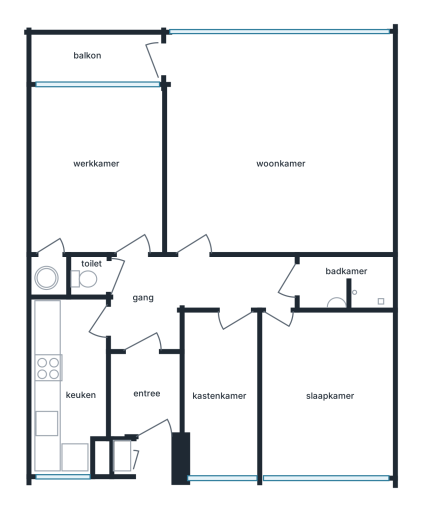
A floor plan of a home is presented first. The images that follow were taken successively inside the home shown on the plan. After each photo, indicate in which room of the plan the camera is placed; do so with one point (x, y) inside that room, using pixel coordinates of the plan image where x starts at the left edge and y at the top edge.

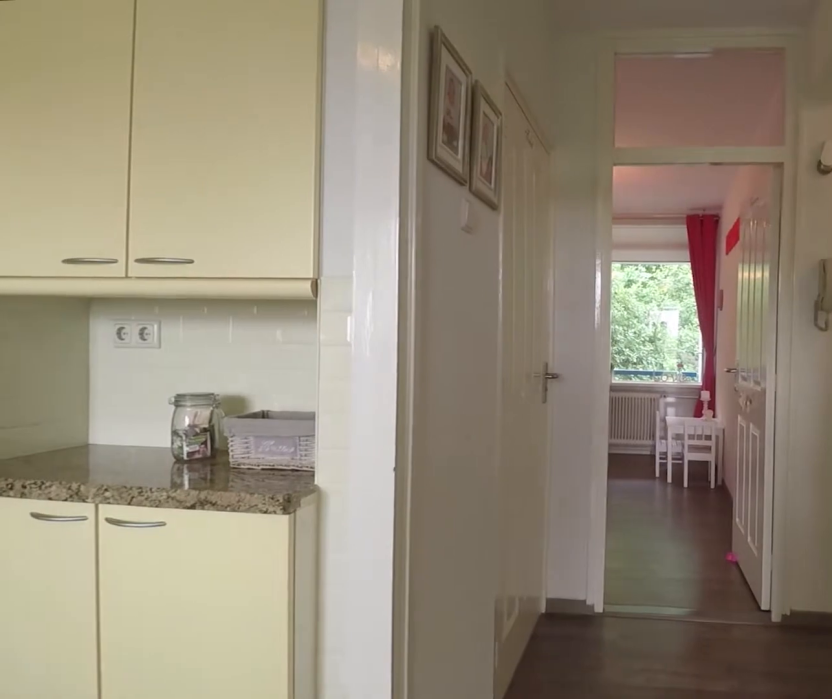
(190, 292)
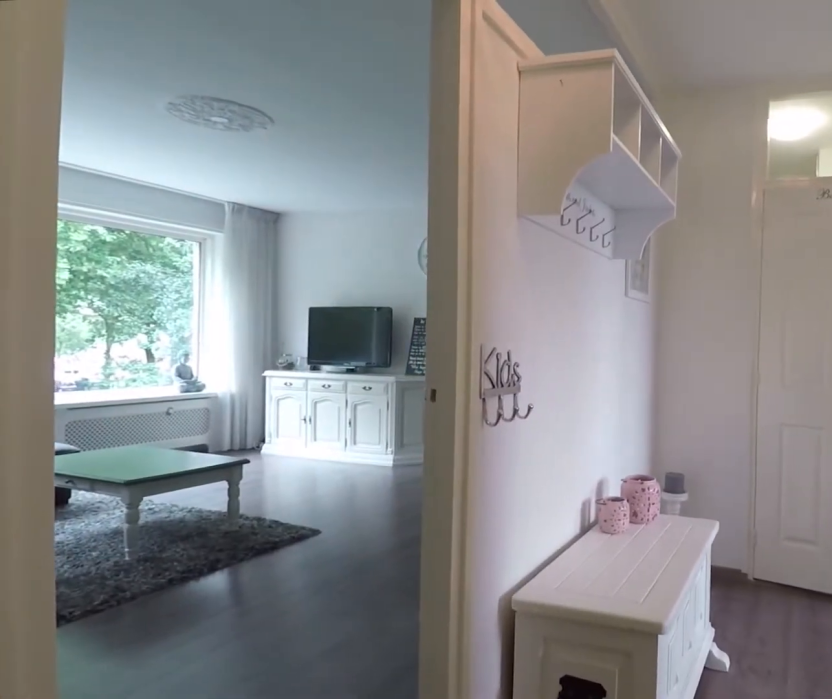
(190, 292)
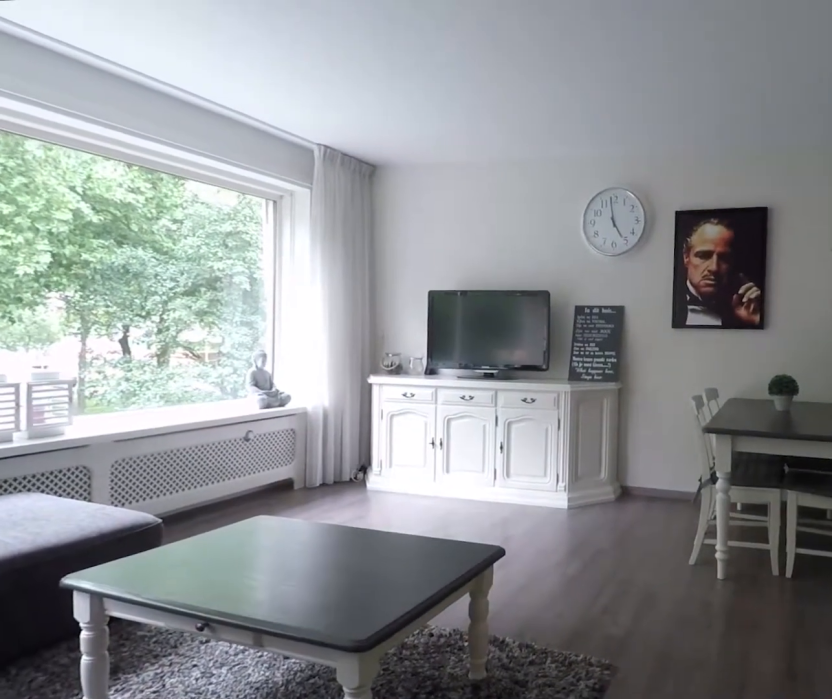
(279, 145)
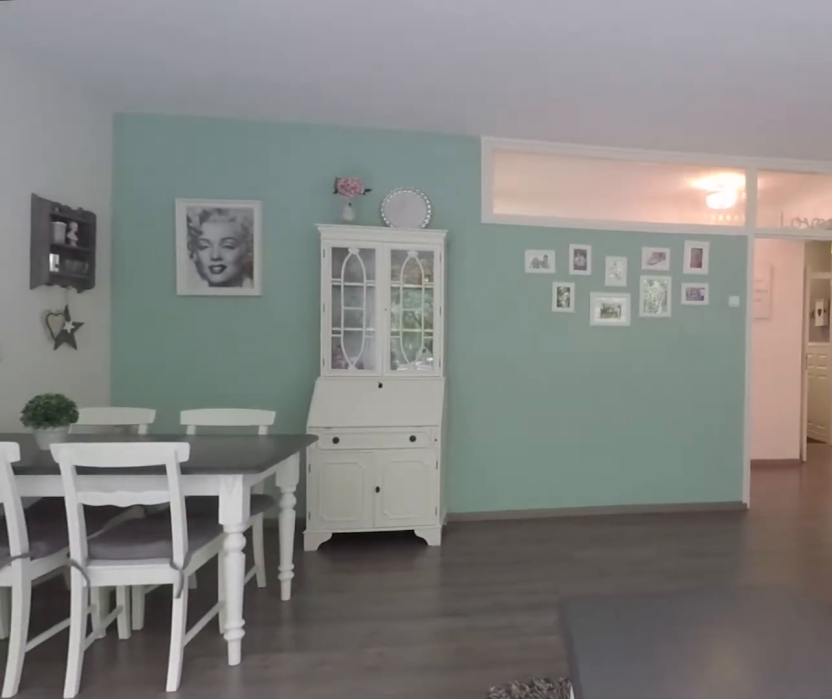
(279, 145)
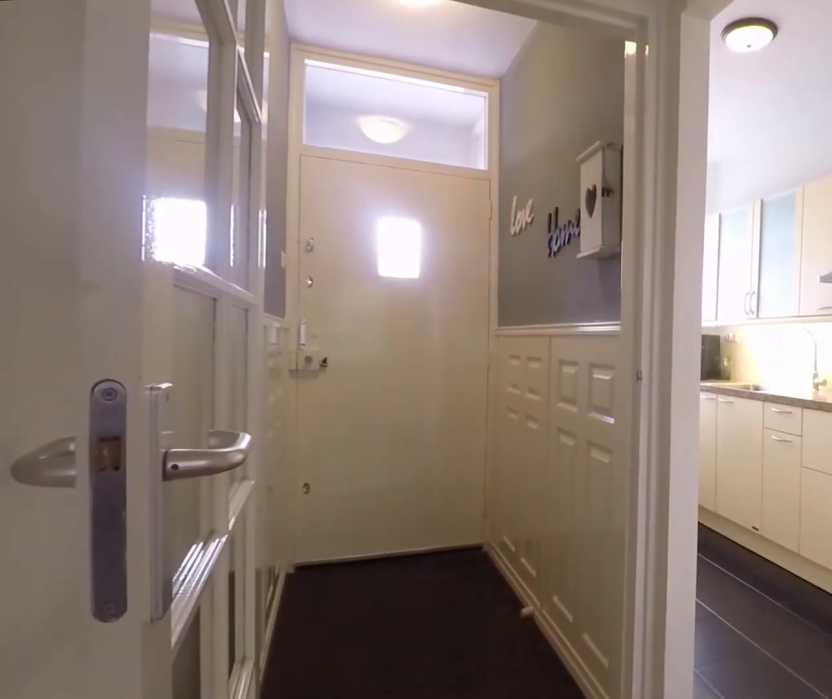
(190, 292)
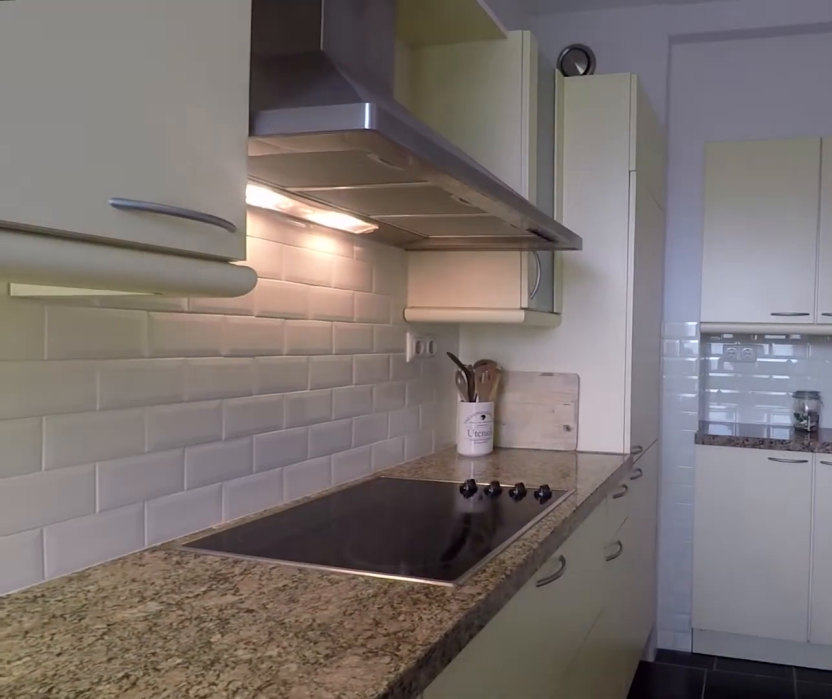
(68, 383)
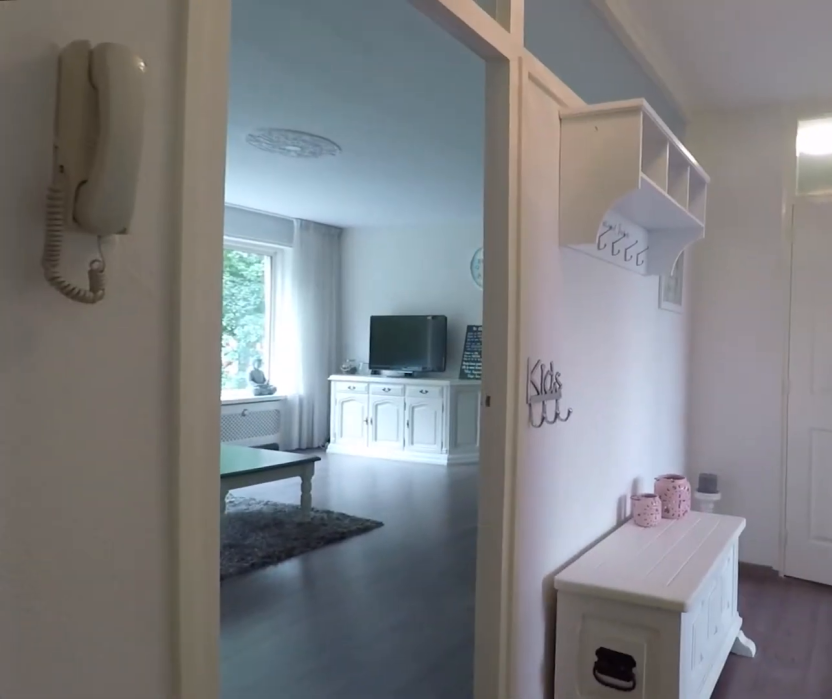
(190, 292)
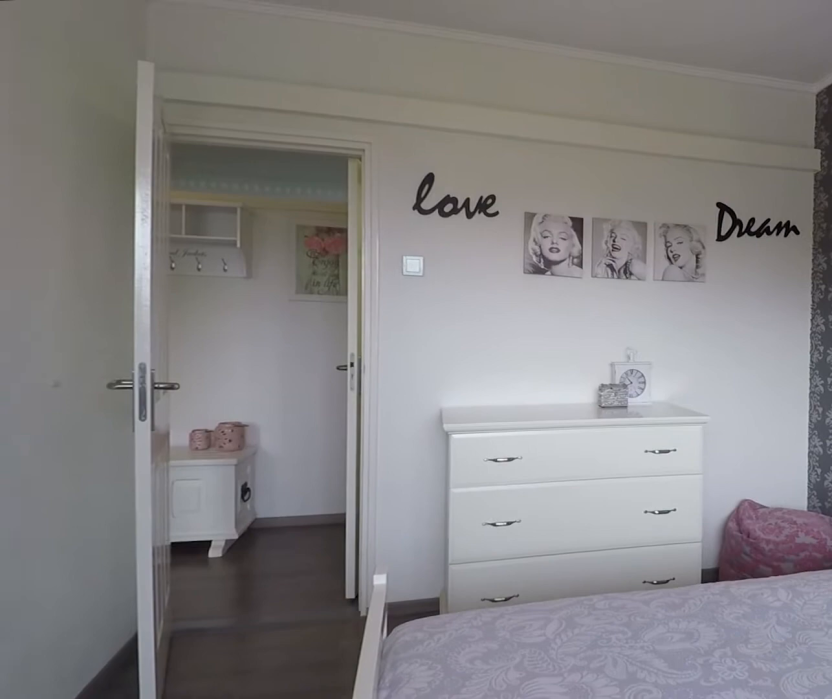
(325, 394)
